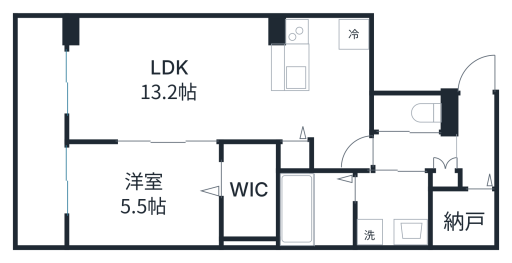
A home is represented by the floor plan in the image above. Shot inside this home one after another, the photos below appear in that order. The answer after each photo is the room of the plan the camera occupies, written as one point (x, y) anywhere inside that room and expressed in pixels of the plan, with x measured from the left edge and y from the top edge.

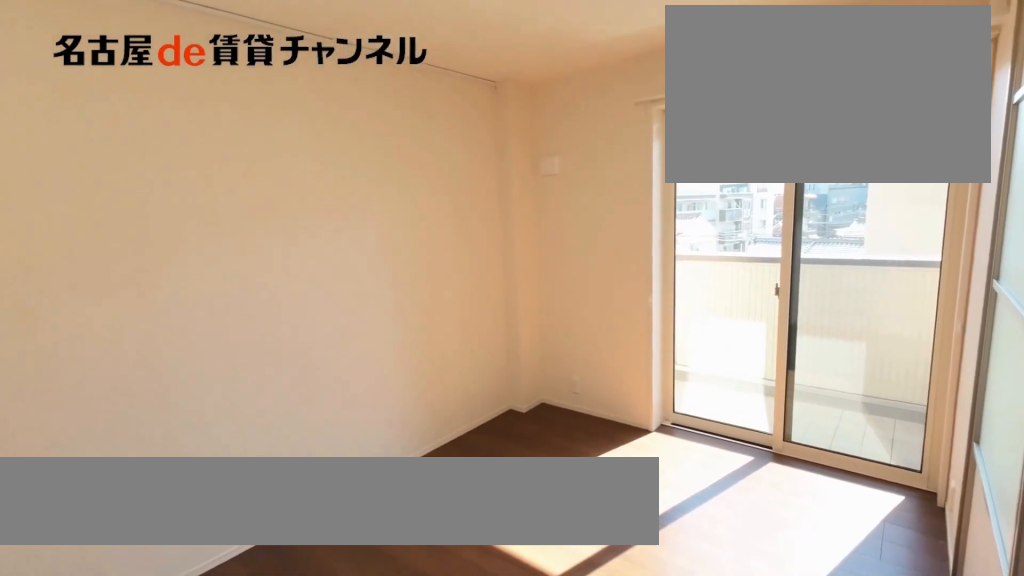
(141, 193)
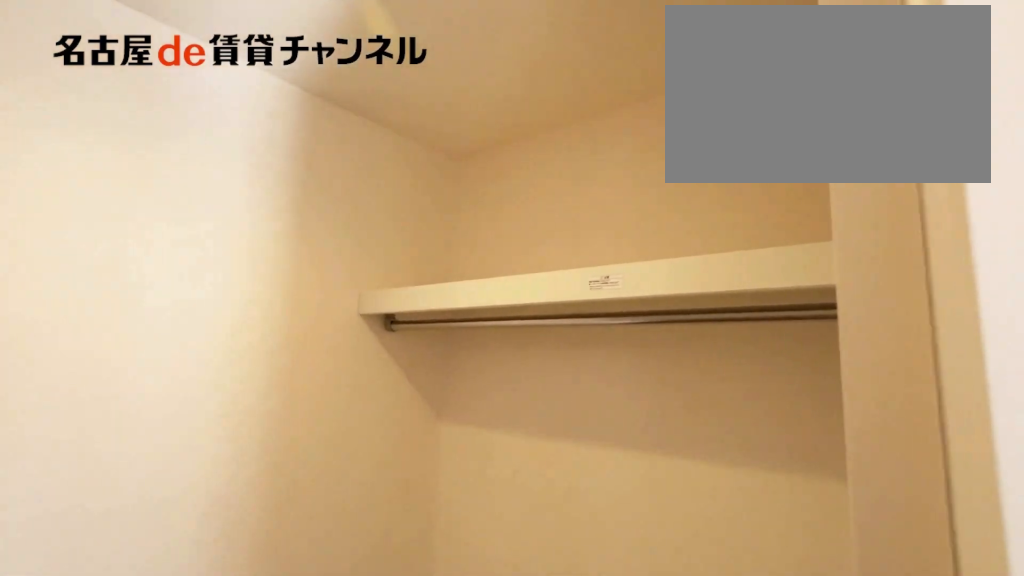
(247, 192)
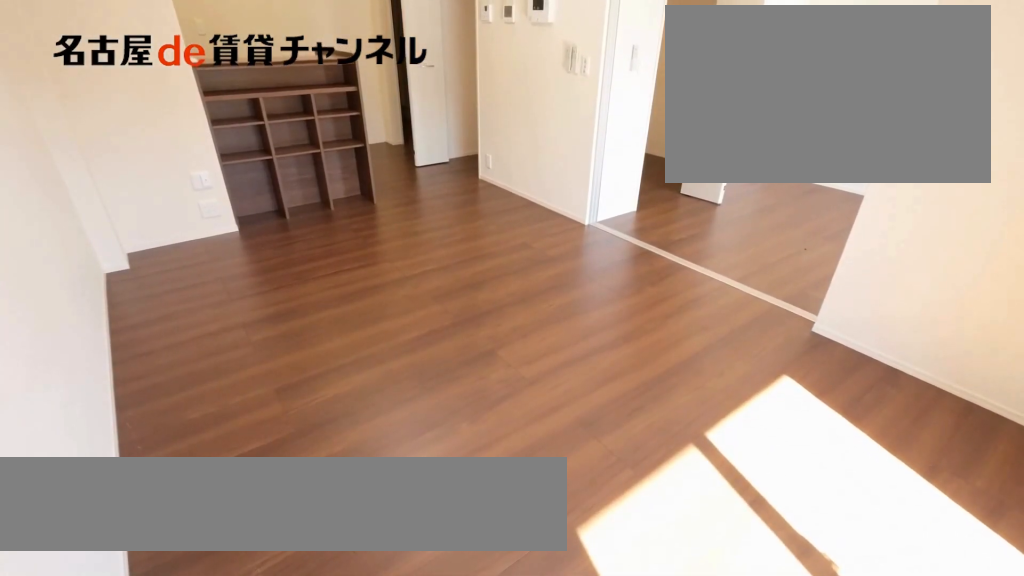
(194, 85)
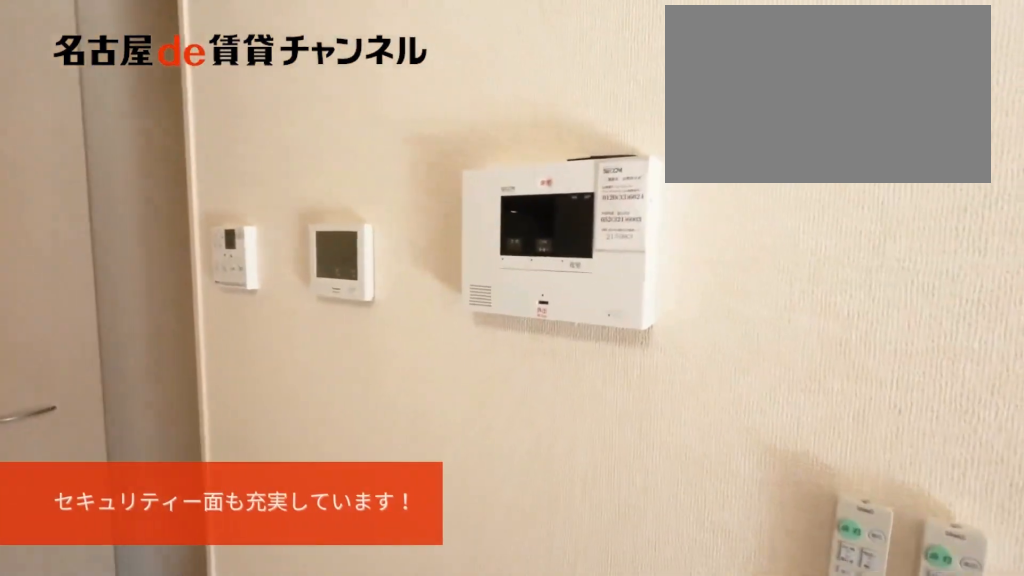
(194, 85)
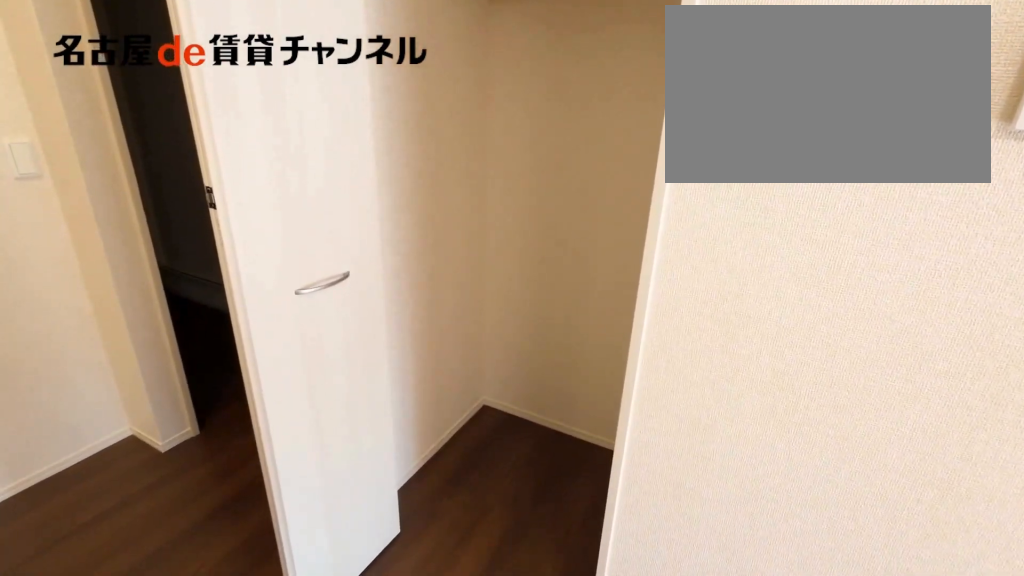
(294, 156)
